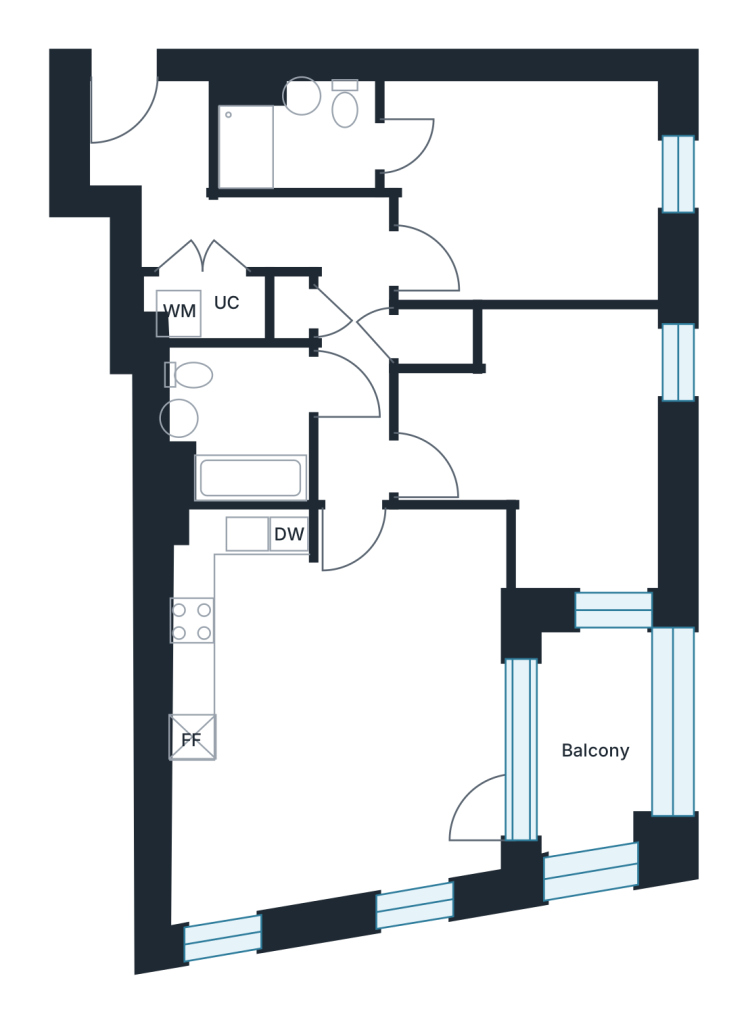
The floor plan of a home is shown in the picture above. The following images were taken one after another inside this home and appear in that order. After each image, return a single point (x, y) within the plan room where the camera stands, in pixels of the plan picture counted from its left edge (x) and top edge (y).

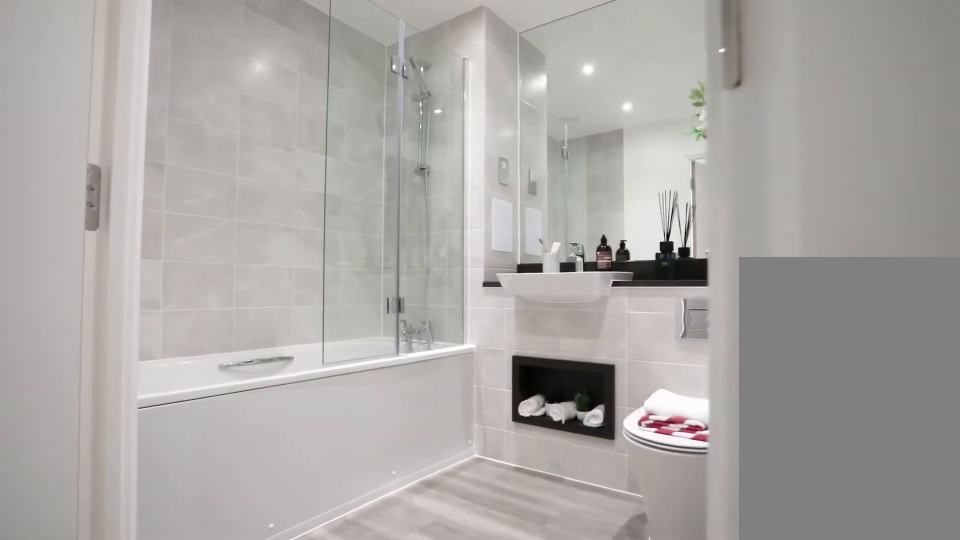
(242, 420)
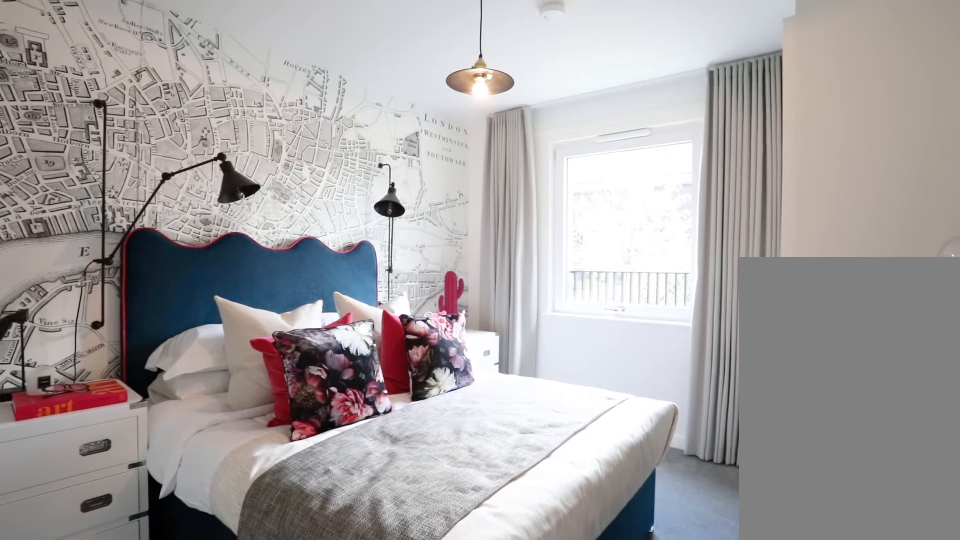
(525, 188)
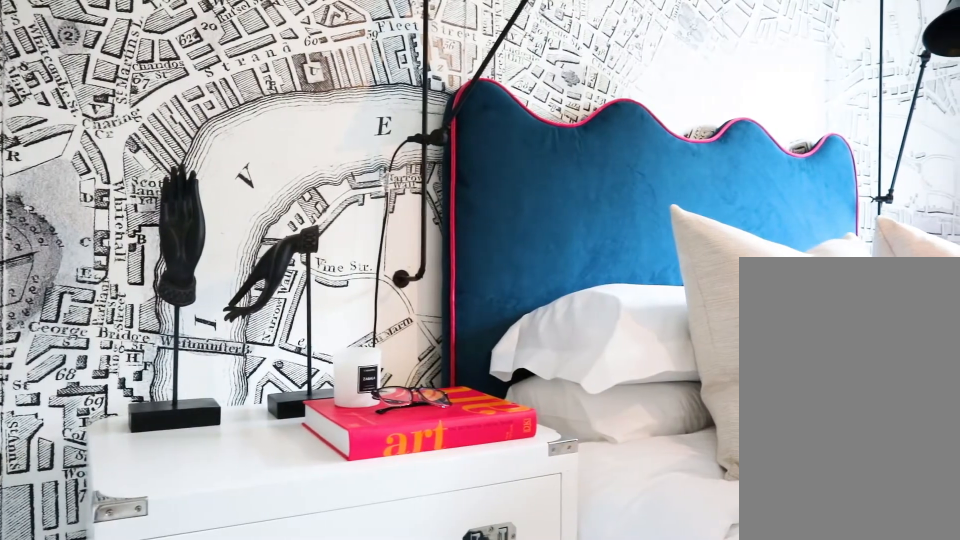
(525, 188)
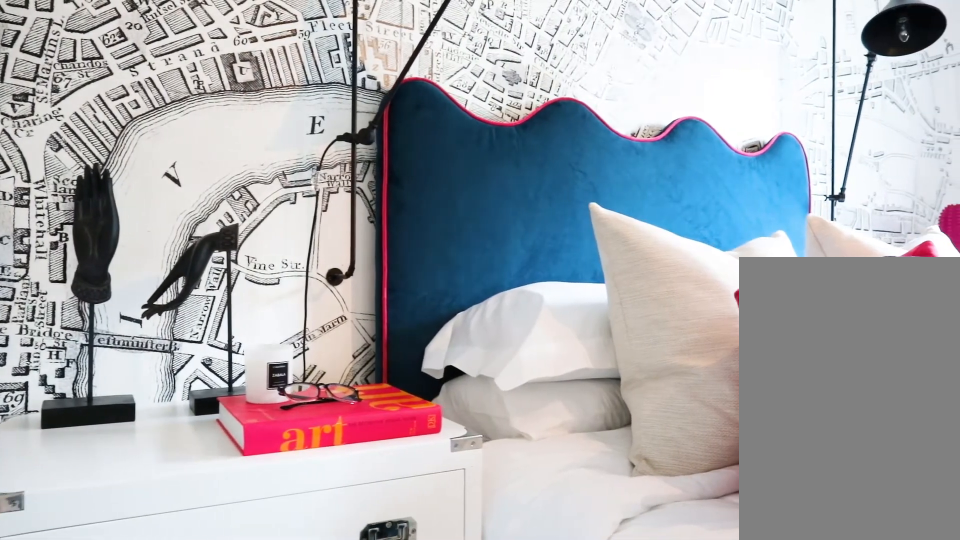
(525, 188)
